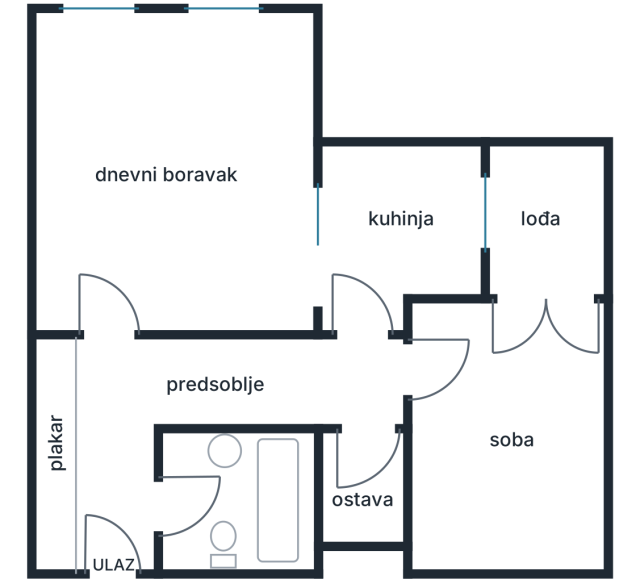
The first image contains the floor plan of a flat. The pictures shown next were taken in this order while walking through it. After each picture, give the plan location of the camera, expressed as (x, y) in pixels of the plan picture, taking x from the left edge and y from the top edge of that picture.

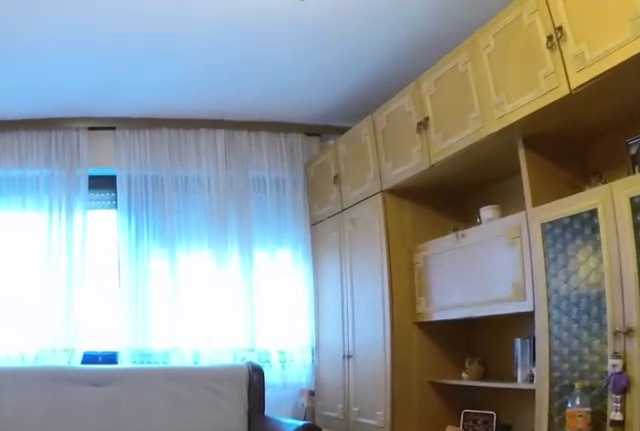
(109, 226)
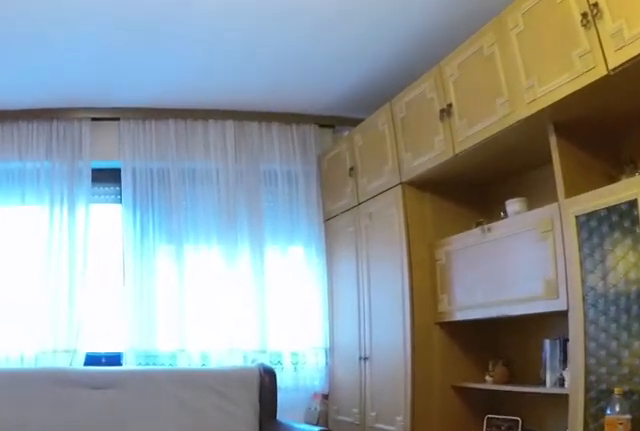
(109, 217)
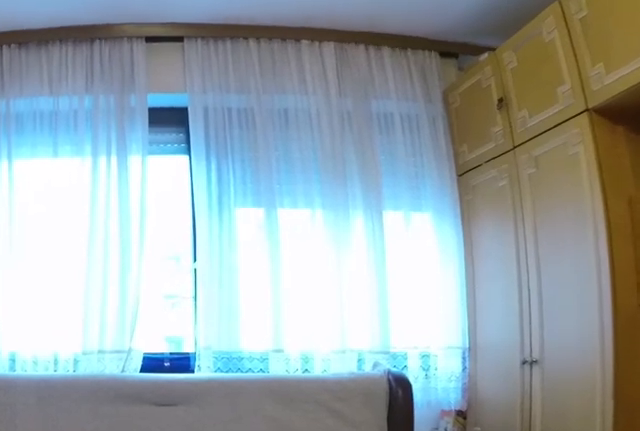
(108, 166)
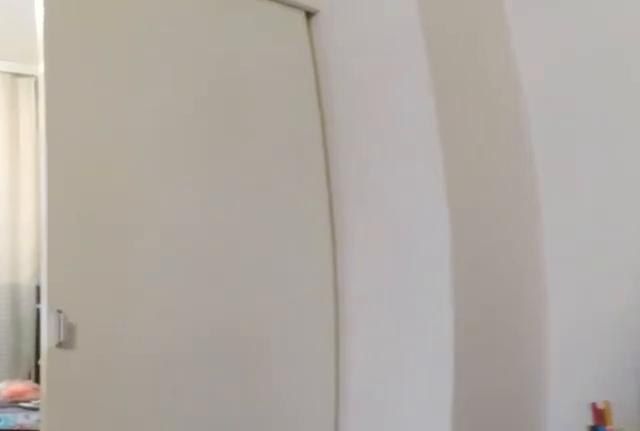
(203, 251)
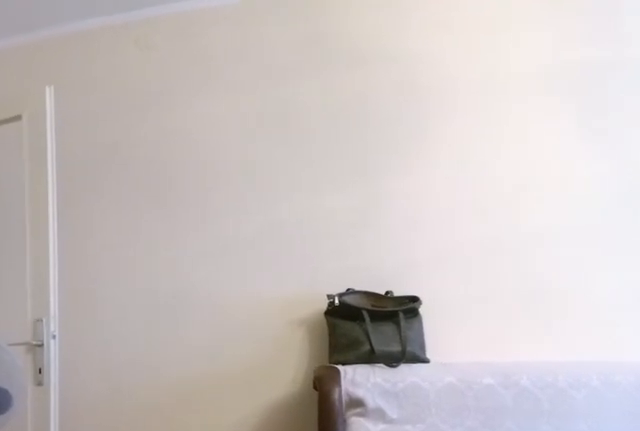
(274, 248)
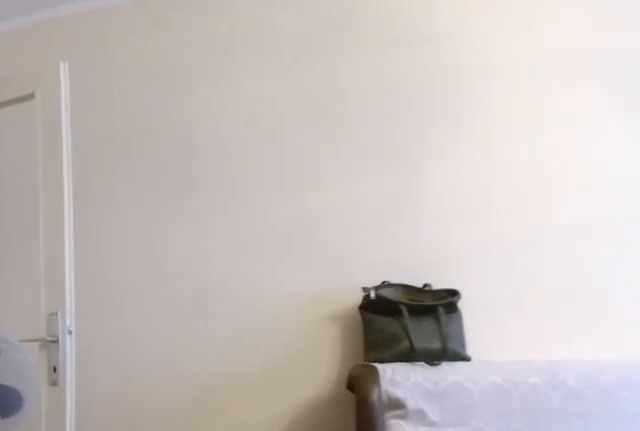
(252, 248)
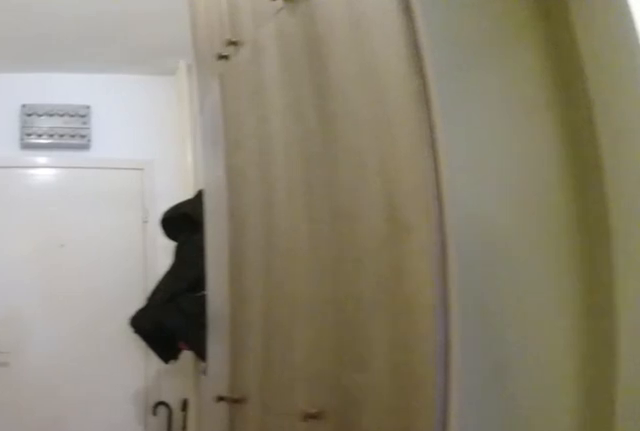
(104, 334)
